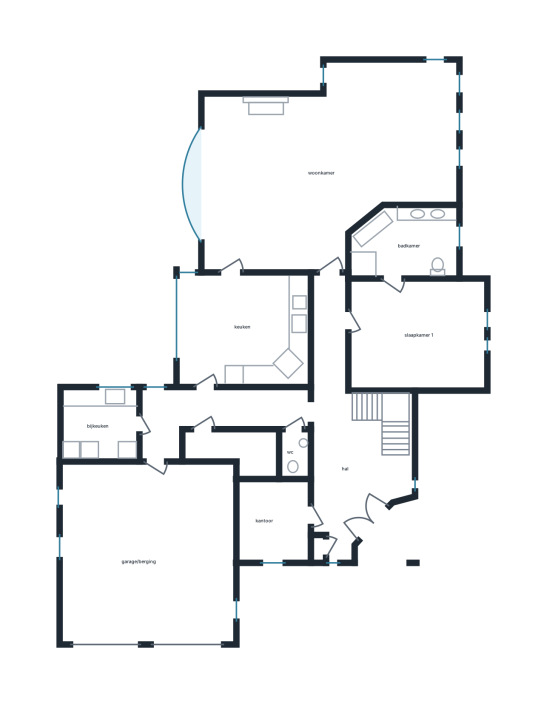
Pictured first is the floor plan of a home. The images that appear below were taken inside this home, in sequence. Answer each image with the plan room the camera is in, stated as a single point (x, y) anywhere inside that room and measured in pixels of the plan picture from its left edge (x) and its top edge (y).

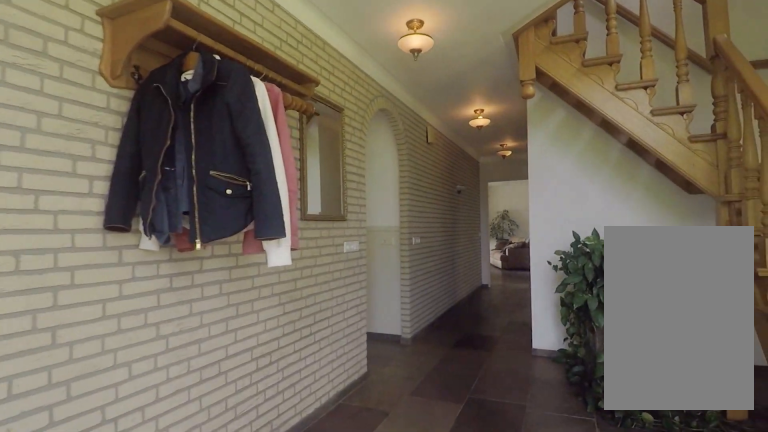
(345, 435)
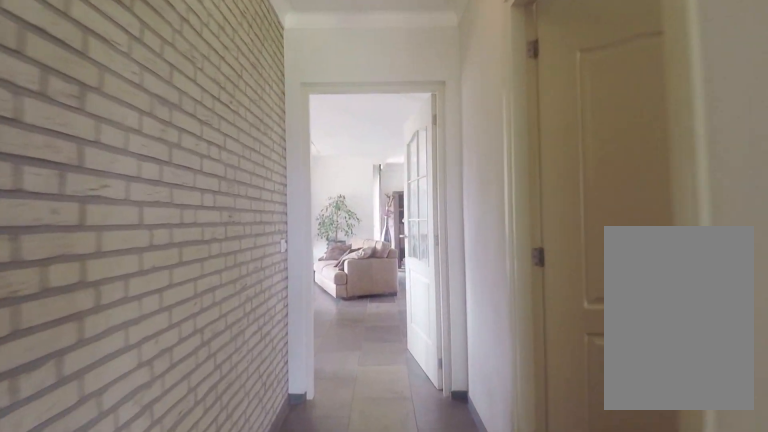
(345, 435)
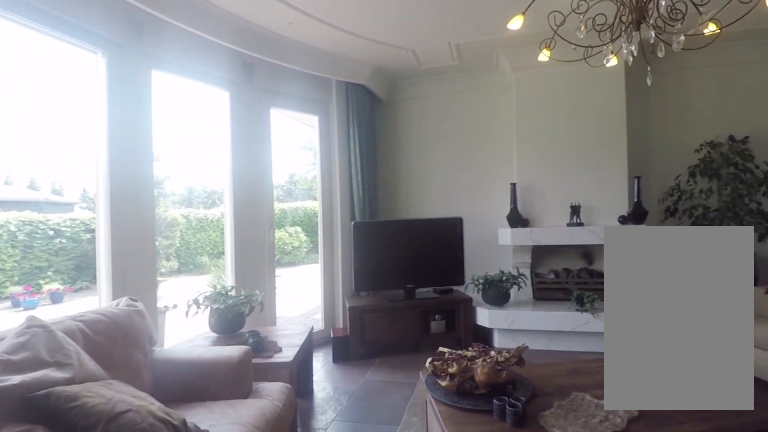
(318, 164)
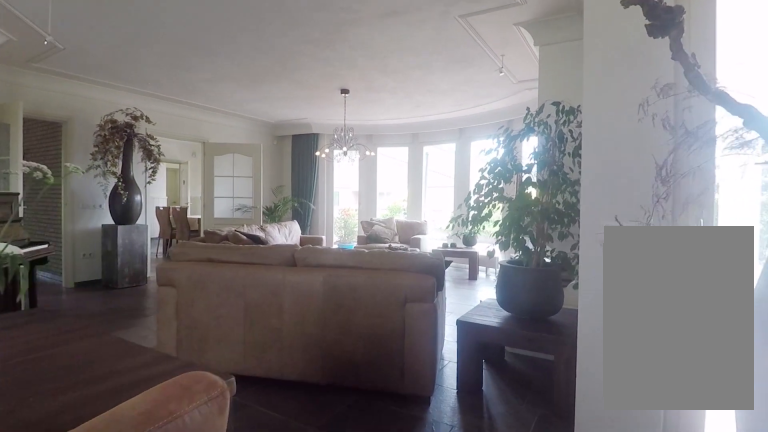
(318, 164)
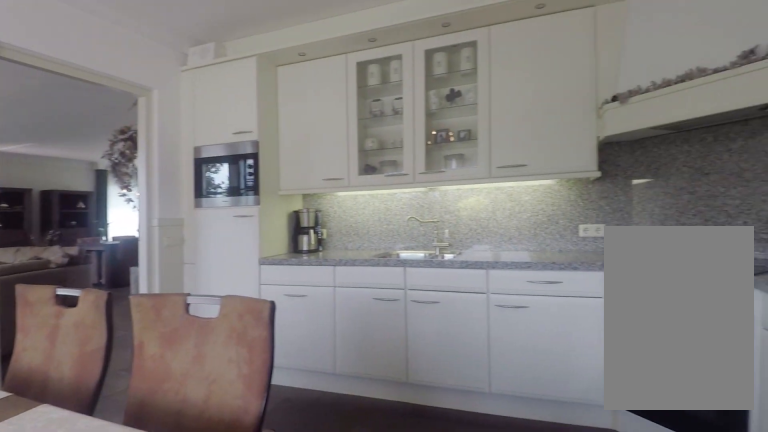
(244, 328)
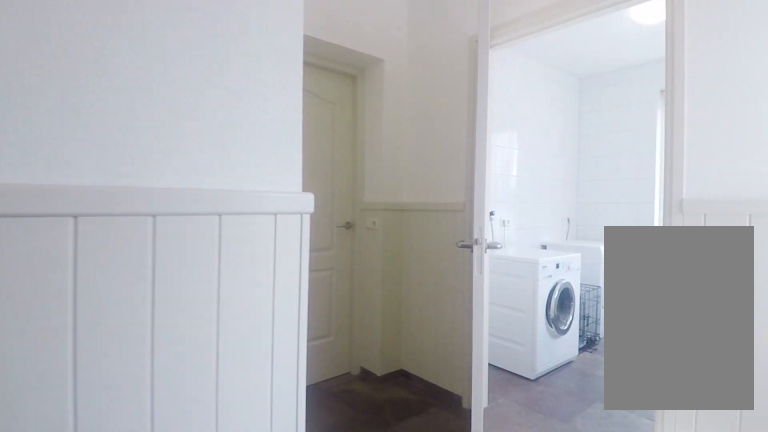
(212, 414)
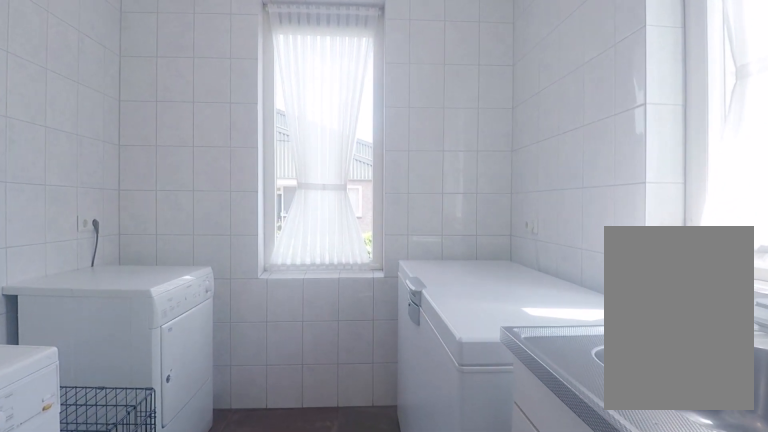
(100, 424)
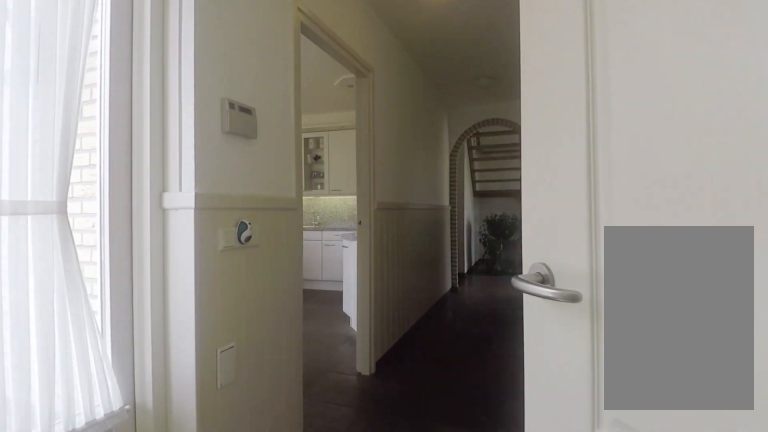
(212, 414)
